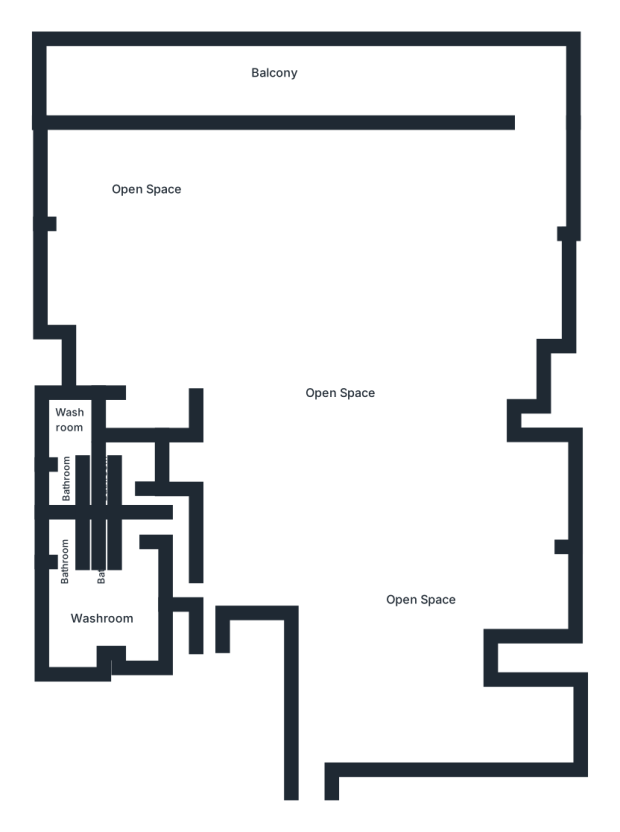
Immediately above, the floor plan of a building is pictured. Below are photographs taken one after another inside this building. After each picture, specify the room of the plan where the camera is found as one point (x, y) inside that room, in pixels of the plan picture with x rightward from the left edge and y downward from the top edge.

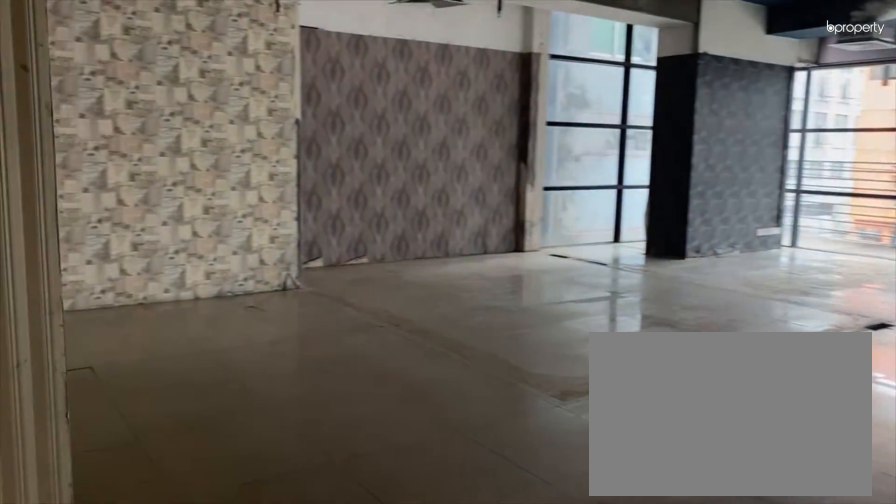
(164, 349)
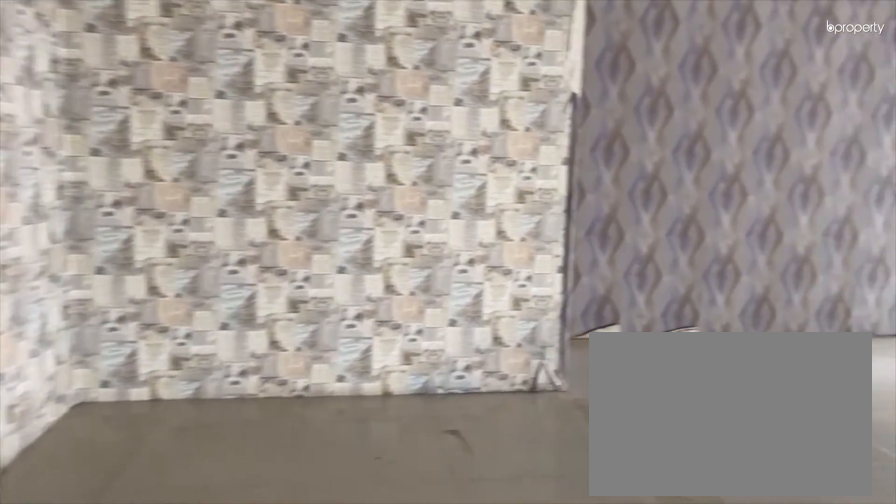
(164, 349)
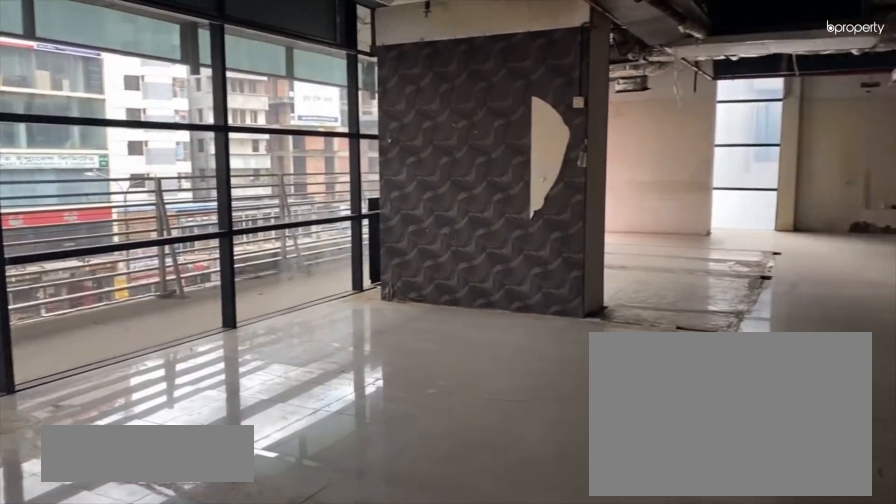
(211, 209)
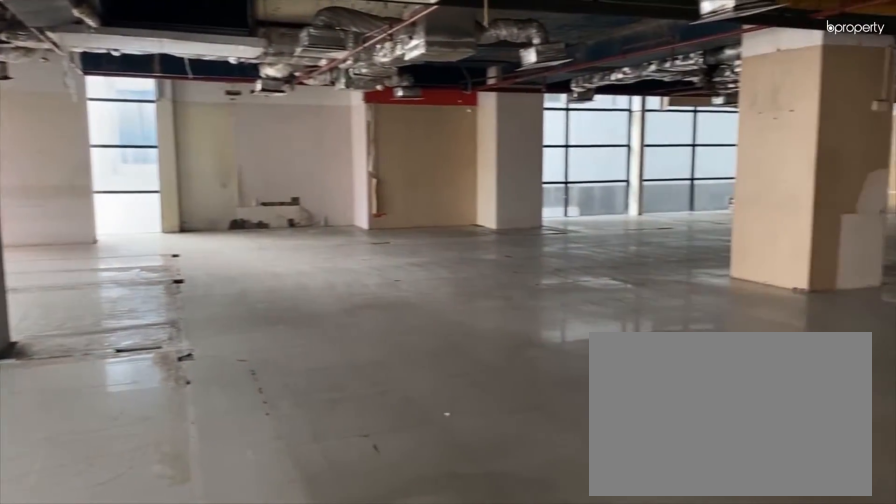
(446, 202)
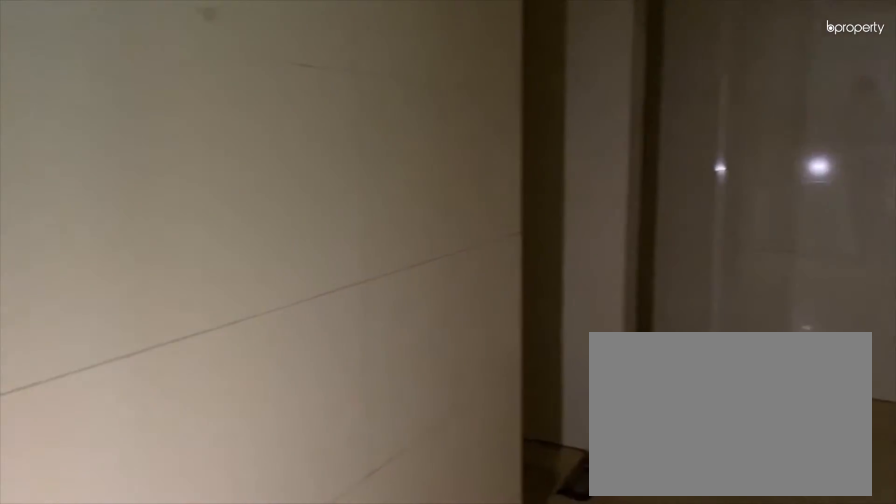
(177, 555)
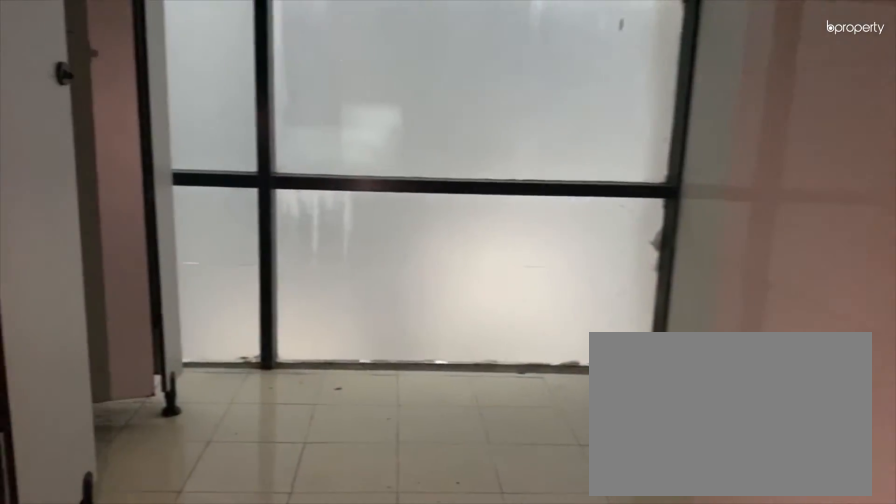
(71, 444)
